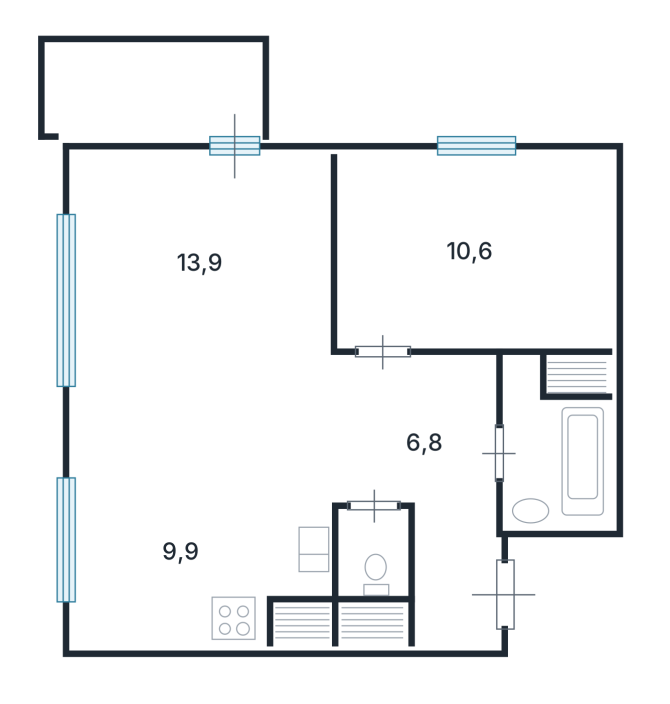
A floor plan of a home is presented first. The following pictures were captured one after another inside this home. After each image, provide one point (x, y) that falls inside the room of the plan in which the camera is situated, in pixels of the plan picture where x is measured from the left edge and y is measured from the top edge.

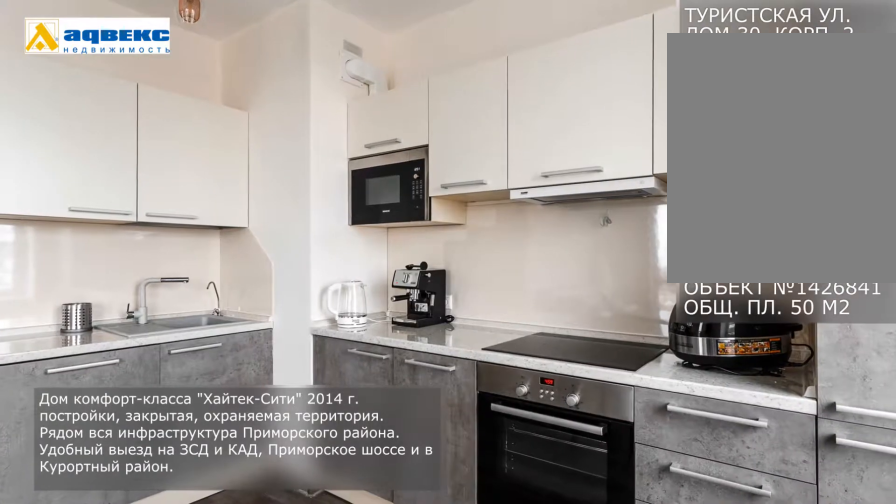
(179, 545)
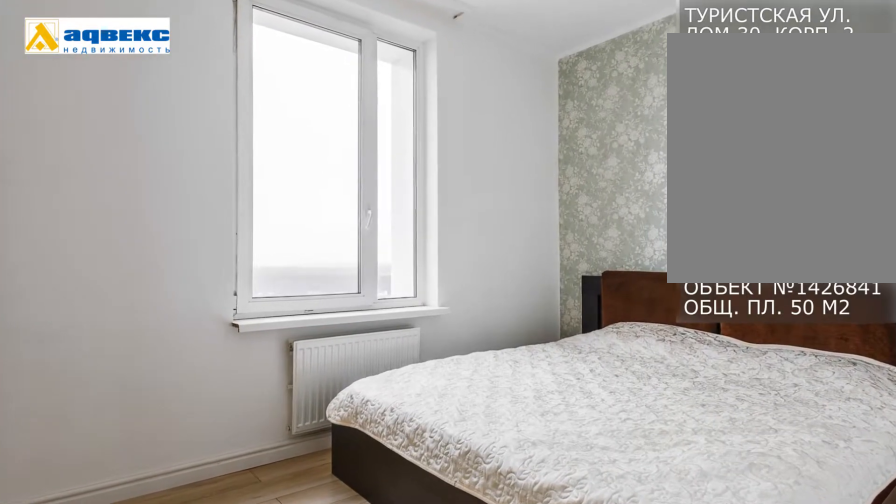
(476, 250)
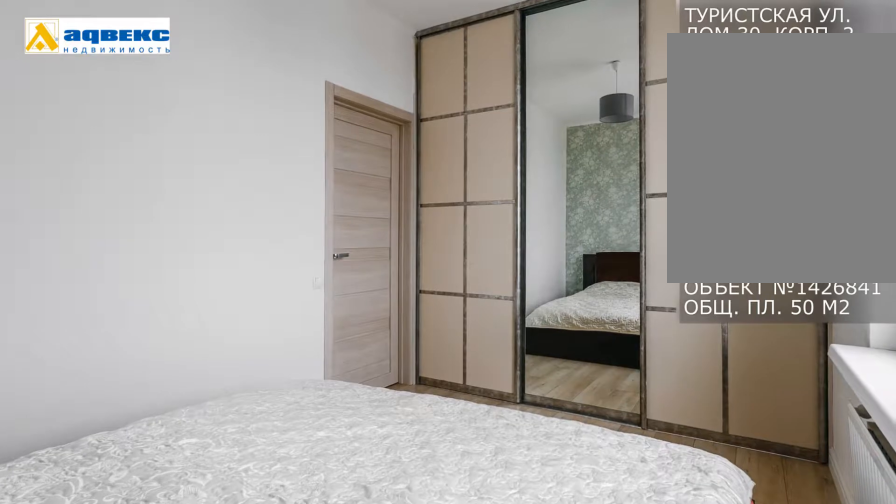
(476, 250)
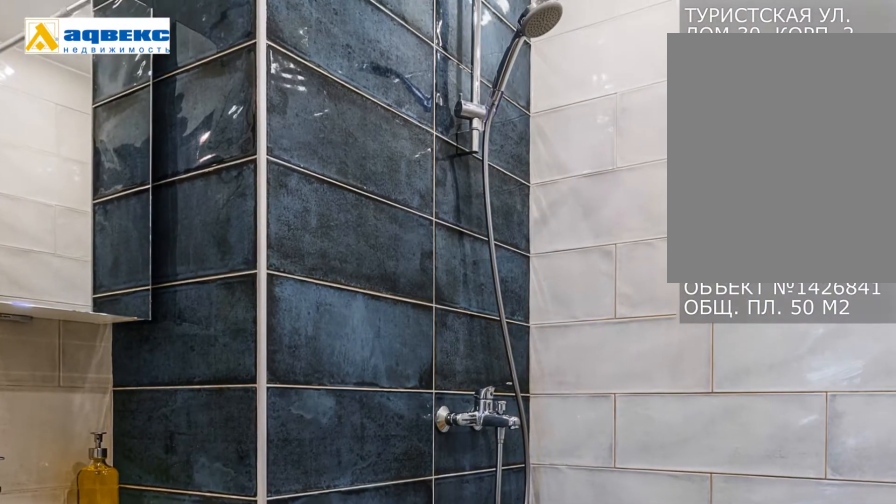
(562, 442)
